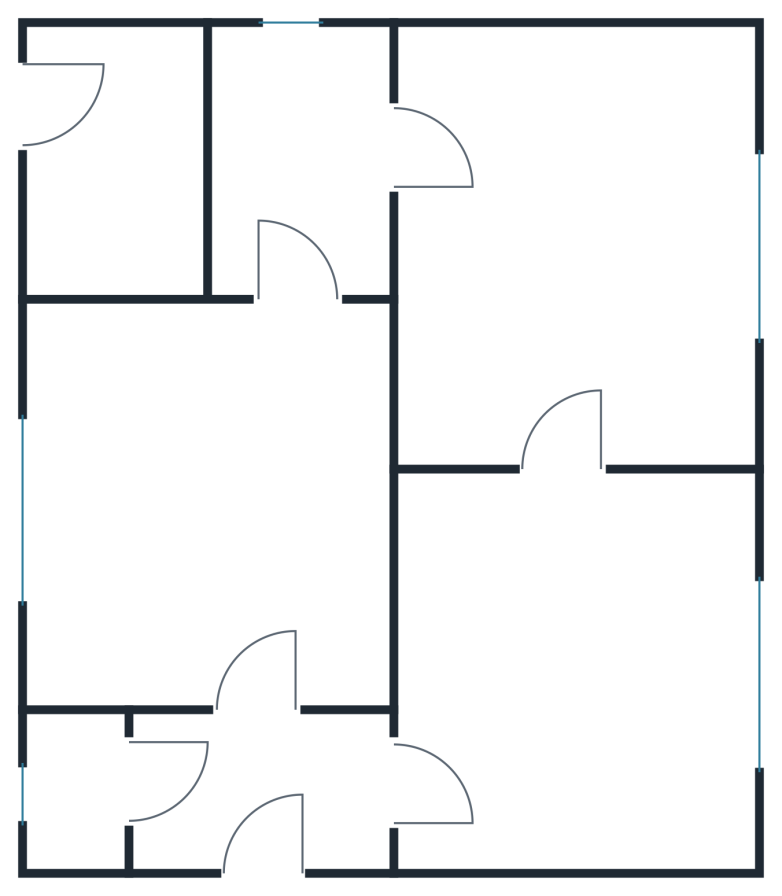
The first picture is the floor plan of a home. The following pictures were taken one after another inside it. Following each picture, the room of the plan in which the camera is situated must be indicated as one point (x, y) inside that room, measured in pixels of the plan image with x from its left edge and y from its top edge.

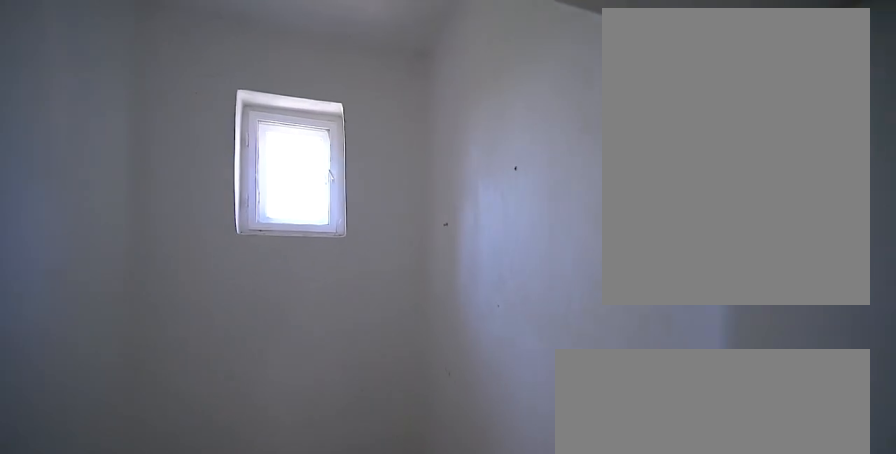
(80, 799)
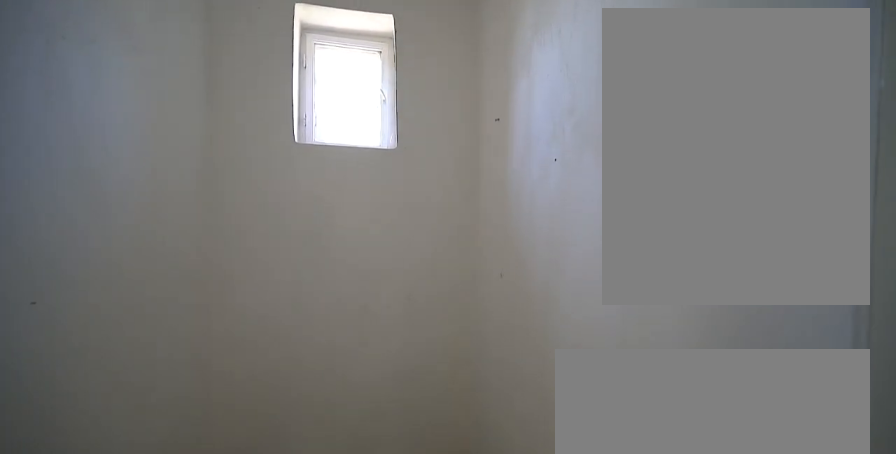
(80, 800)
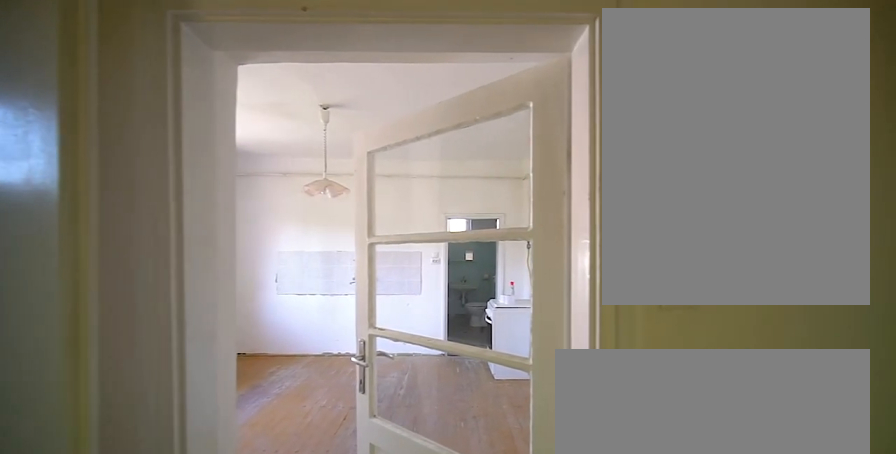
(271, 774)
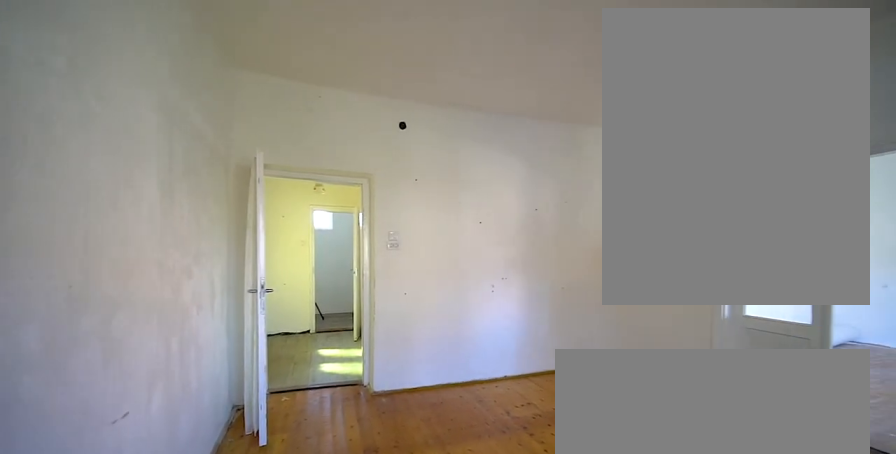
(582, 675)
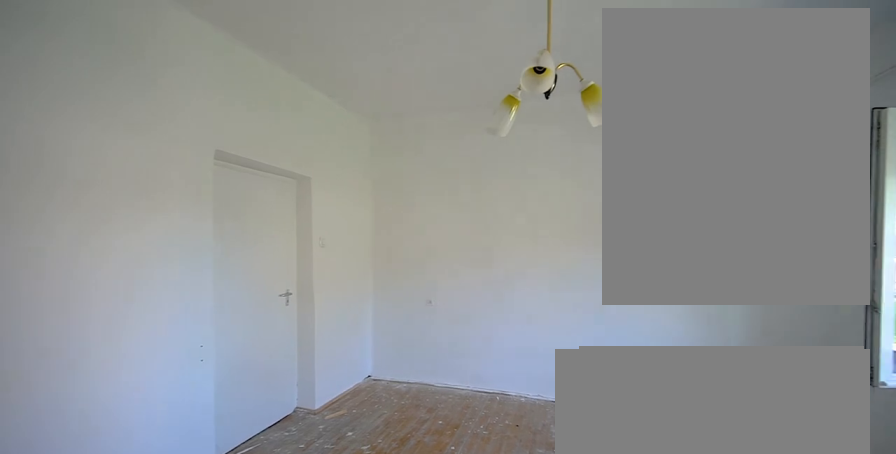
(590, 265)
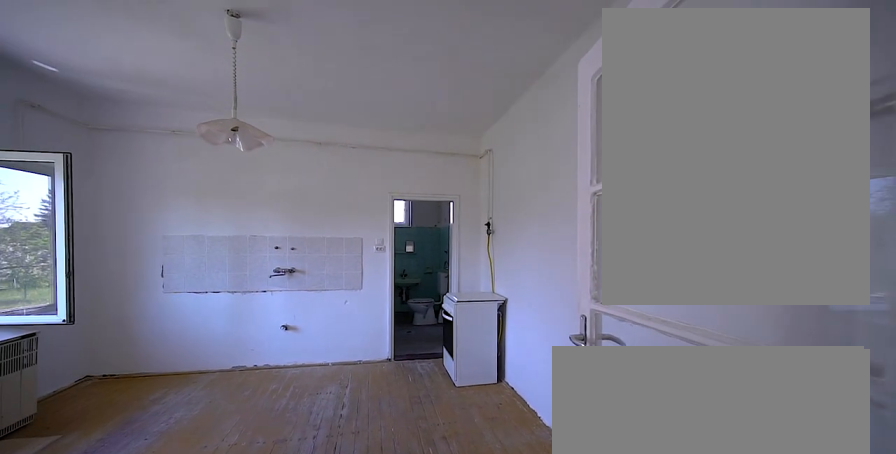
(209, 519)
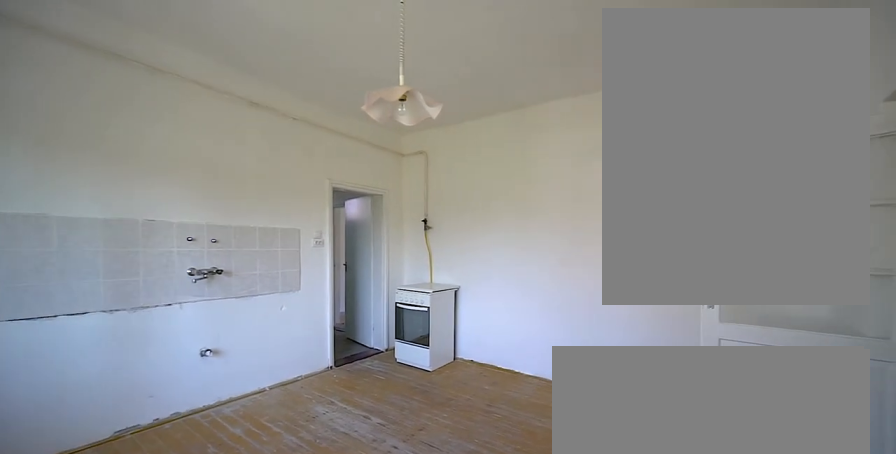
(209, 519)
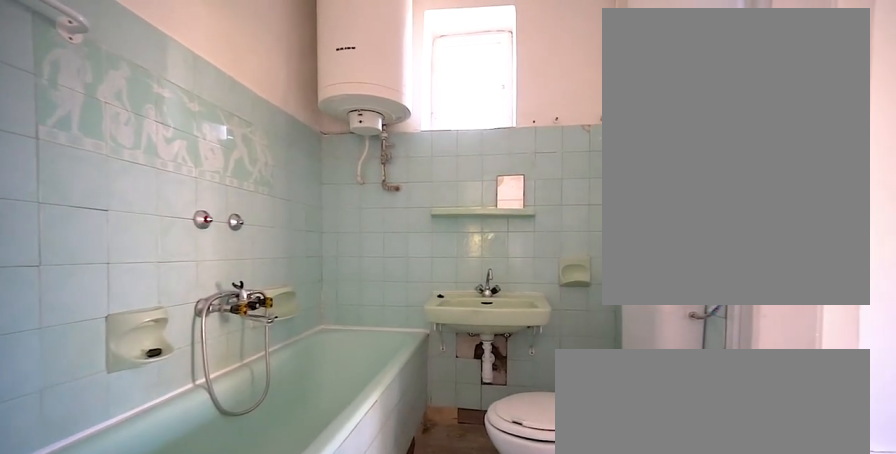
(292, 169)
